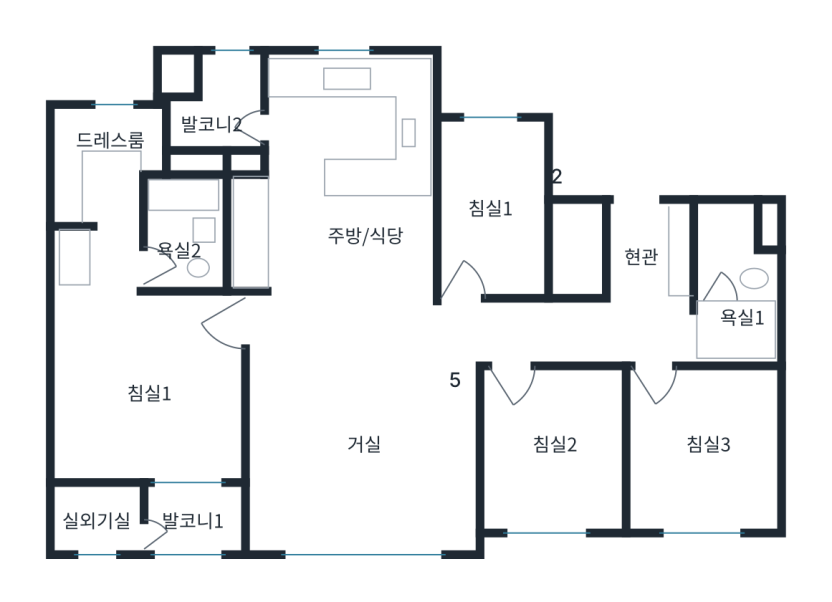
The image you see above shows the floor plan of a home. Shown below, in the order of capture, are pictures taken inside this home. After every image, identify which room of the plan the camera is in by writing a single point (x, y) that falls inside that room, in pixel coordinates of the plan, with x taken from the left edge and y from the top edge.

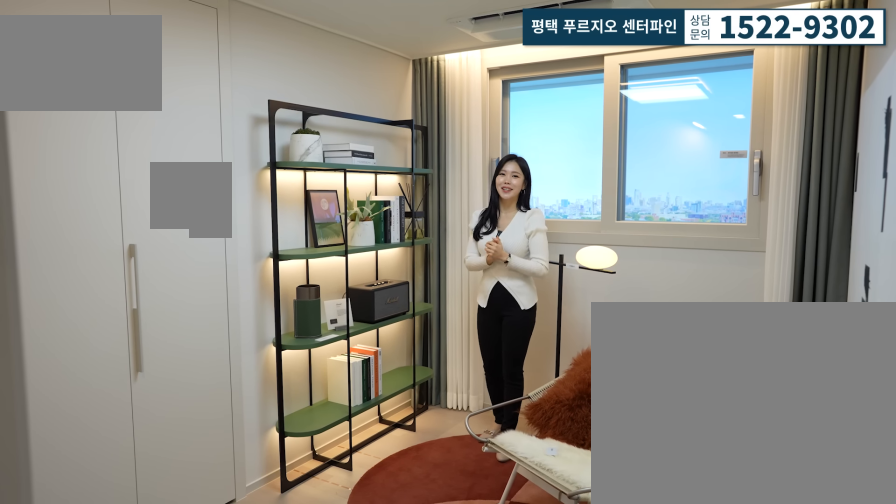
(557, 469)
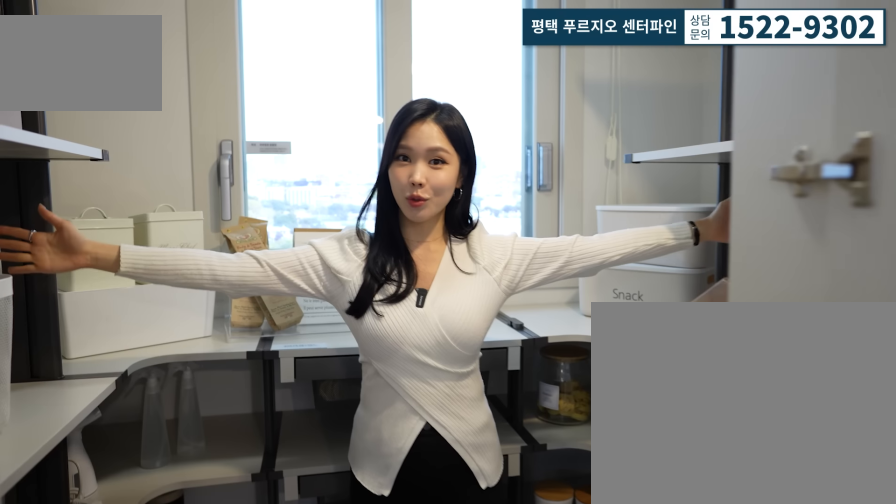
(490, 232)
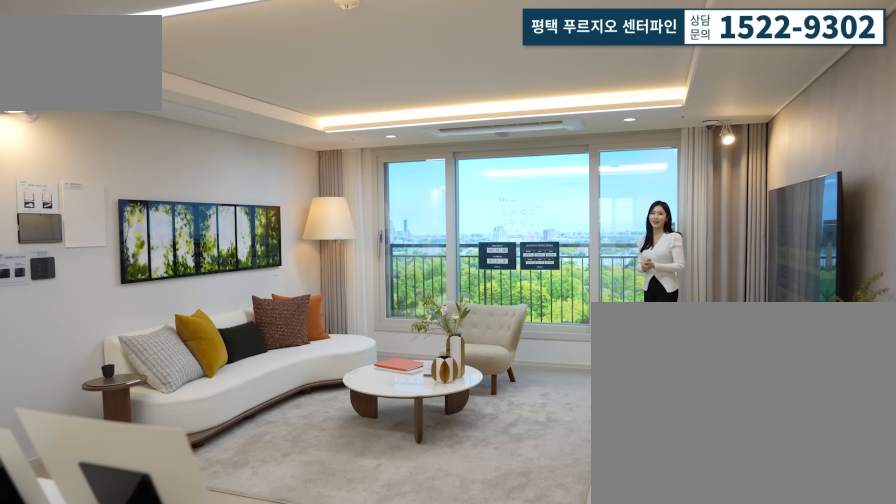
(356, 464)
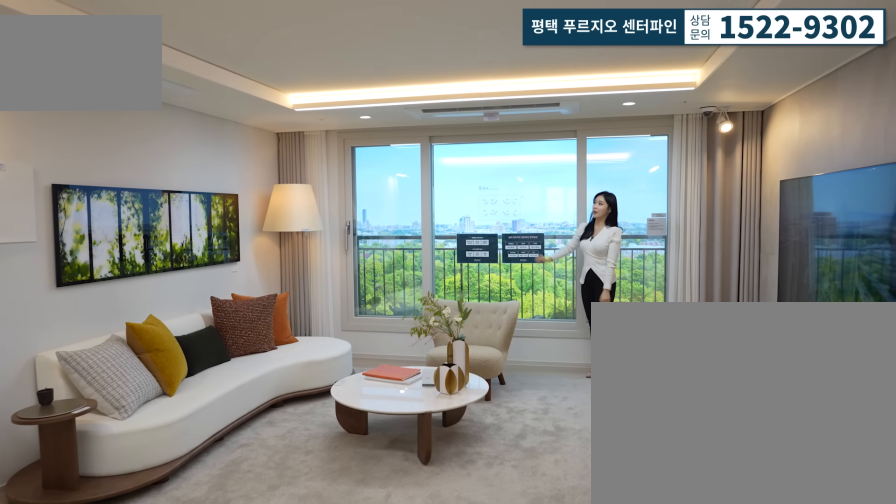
(356, 463)
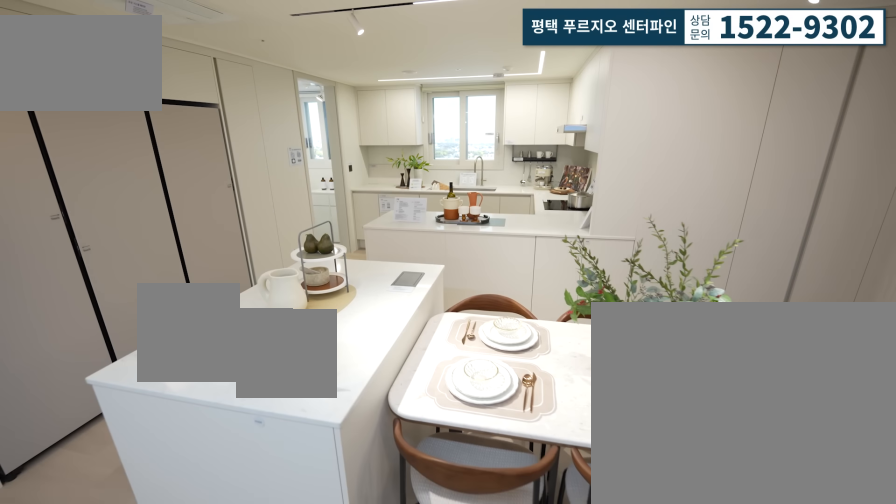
(356, 201)
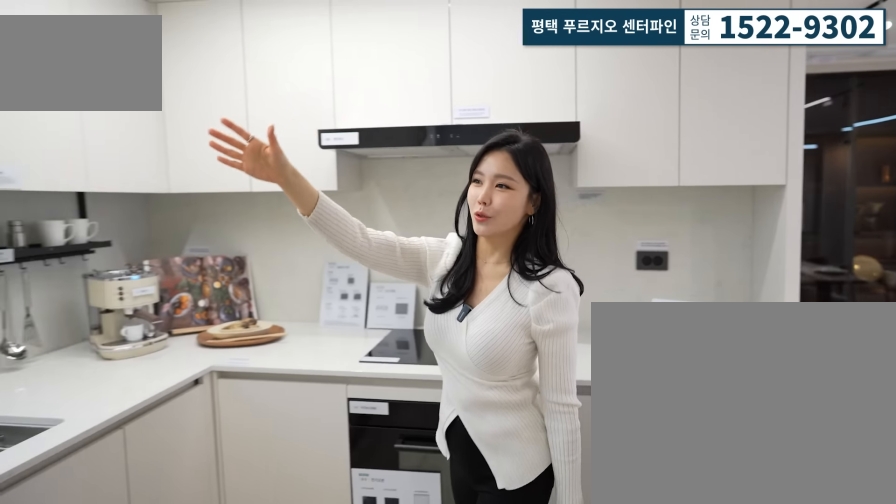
(356, 201)
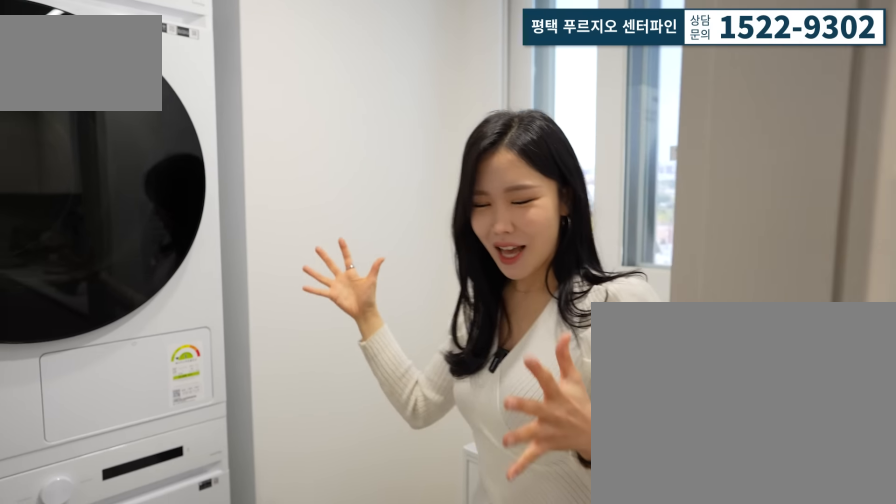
(207, 102)
